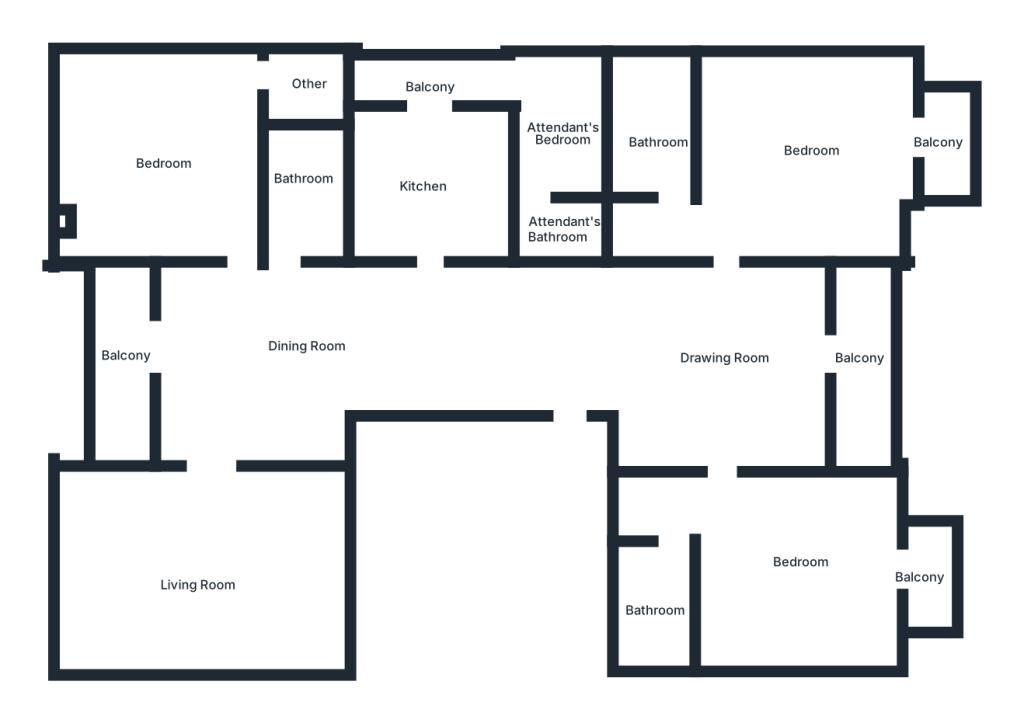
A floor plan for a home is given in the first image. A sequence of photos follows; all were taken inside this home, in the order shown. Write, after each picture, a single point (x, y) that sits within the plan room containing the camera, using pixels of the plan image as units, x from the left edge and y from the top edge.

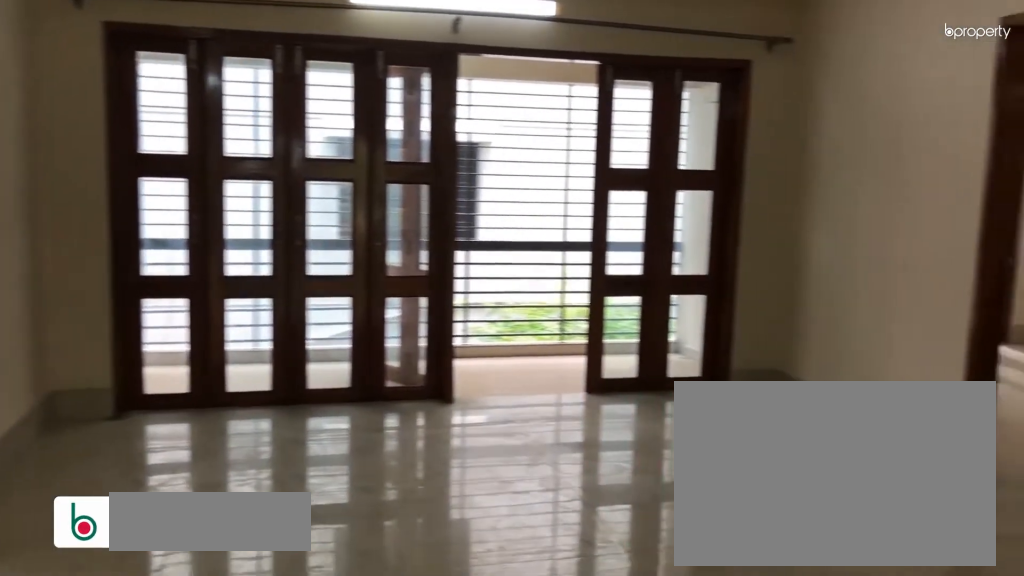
(697, 348)
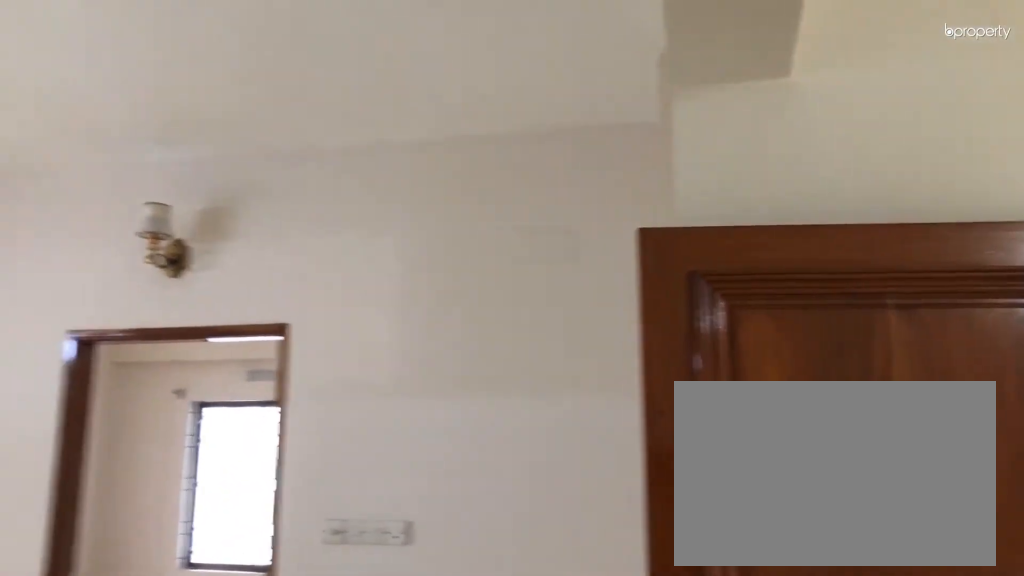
(697, 348)
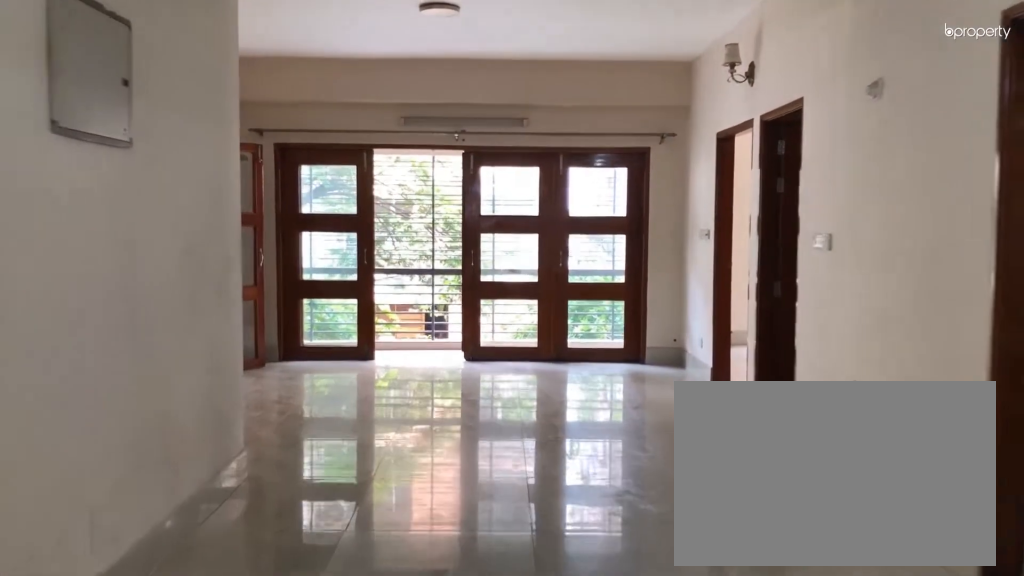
(394, 336)
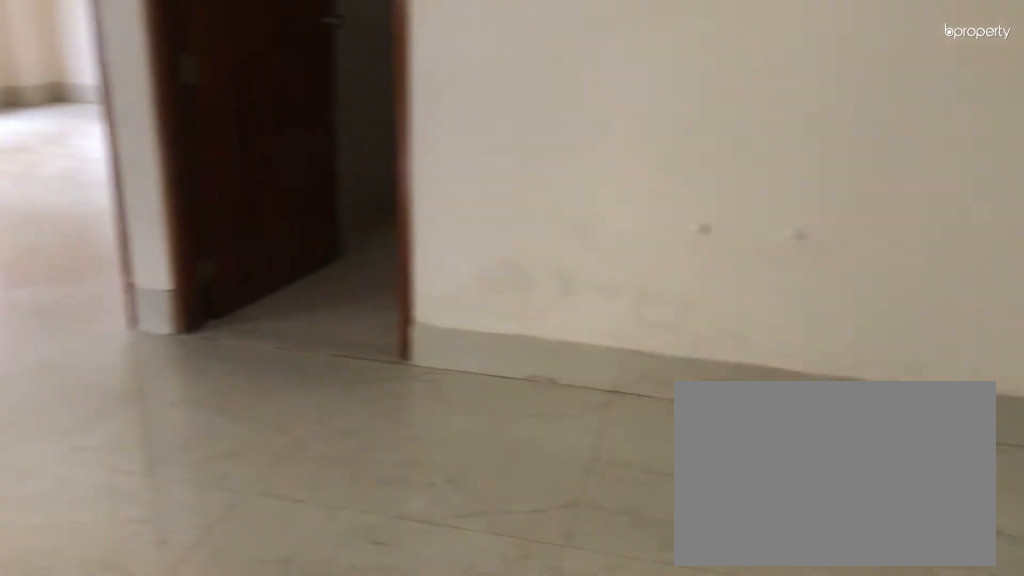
(237, 367)
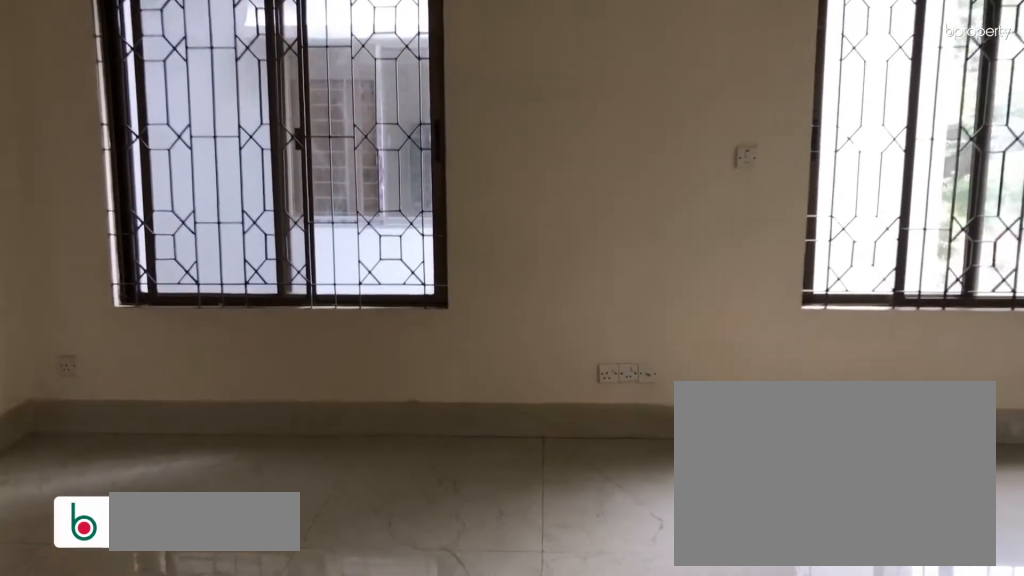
(206, 561)
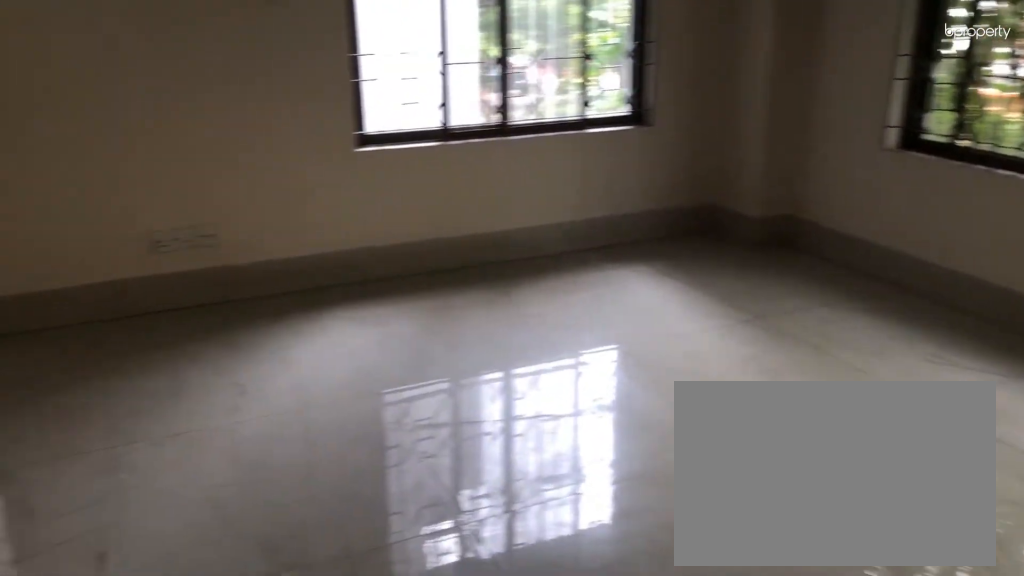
(206, 561)
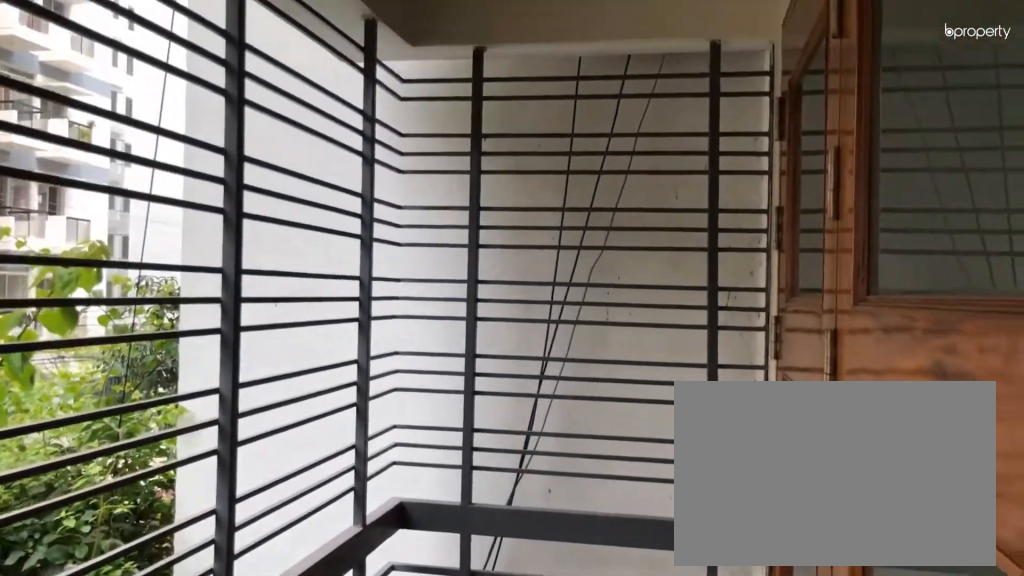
(116, 351)
